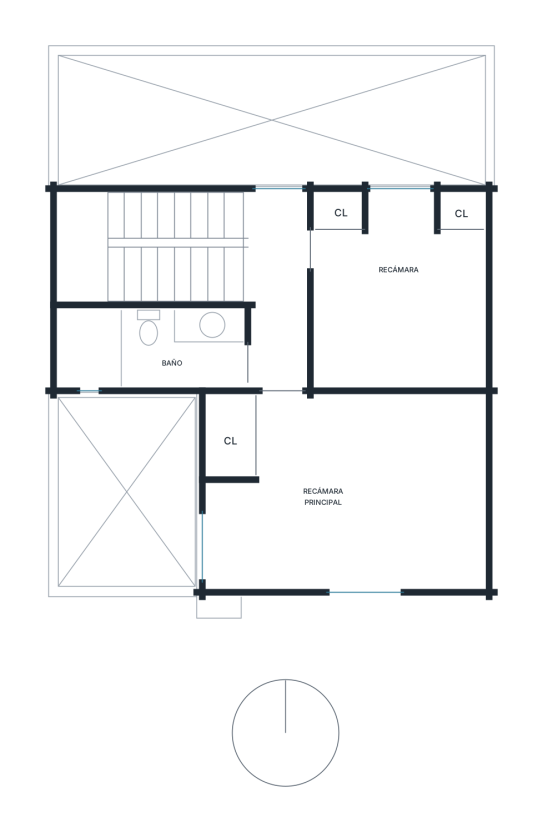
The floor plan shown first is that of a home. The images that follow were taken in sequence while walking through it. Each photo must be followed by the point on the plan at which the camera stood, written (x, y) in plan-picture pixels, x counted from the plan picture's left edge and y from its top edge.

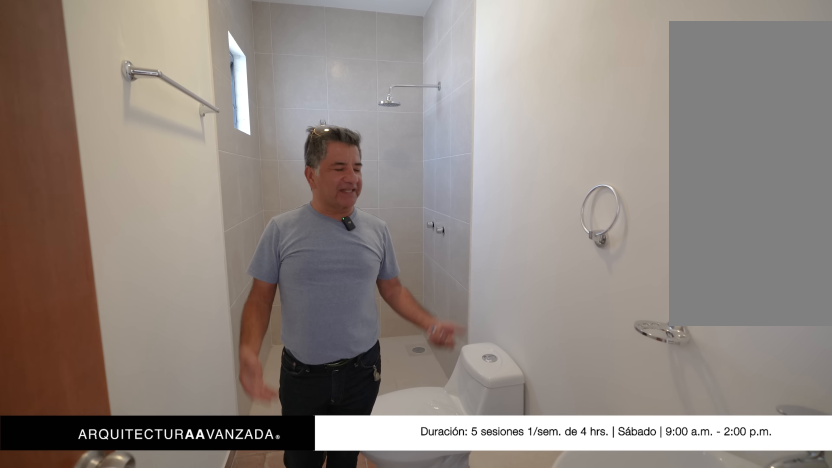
(216, 360)
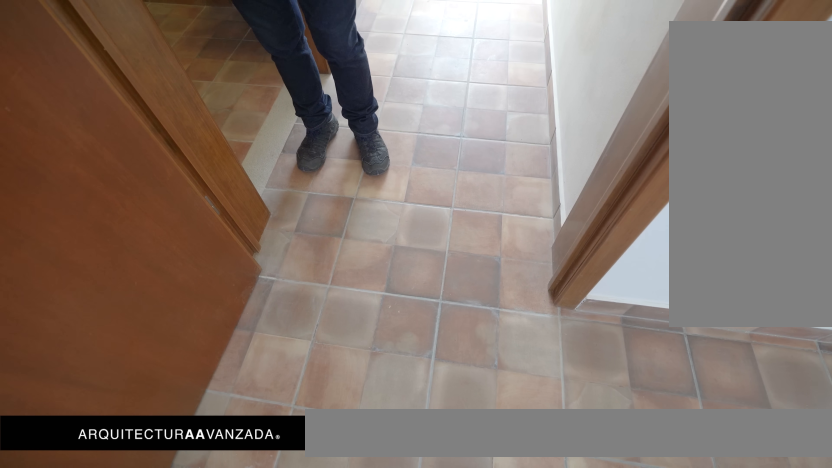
(282, 358)
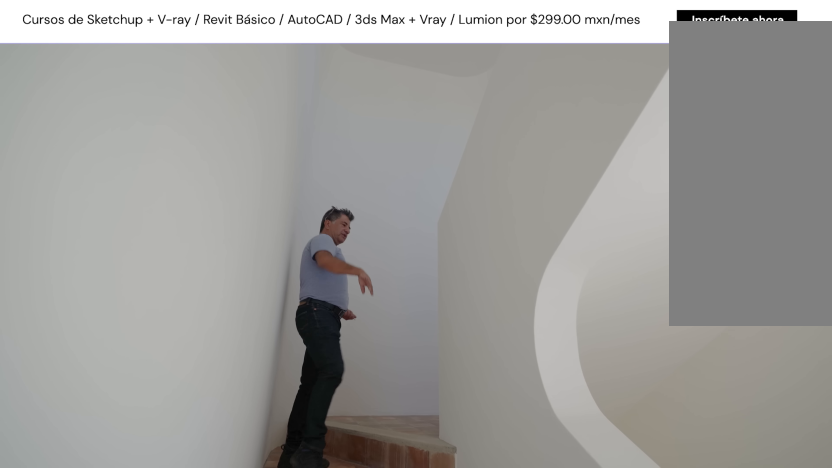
(267, 271)
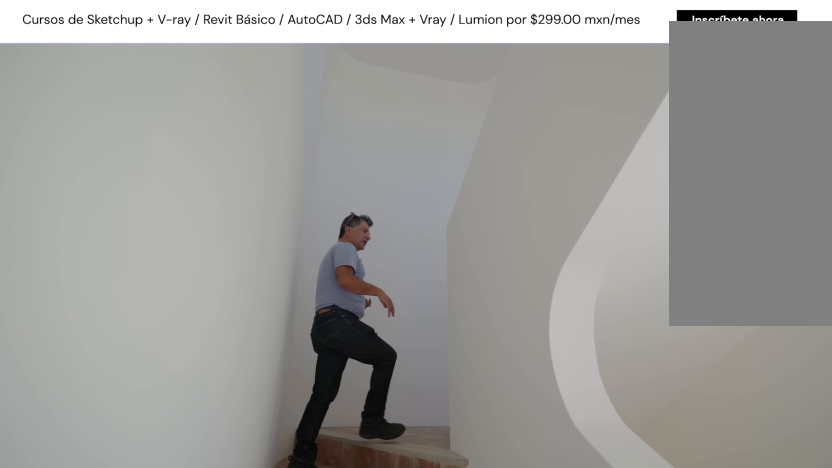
(267, 271)
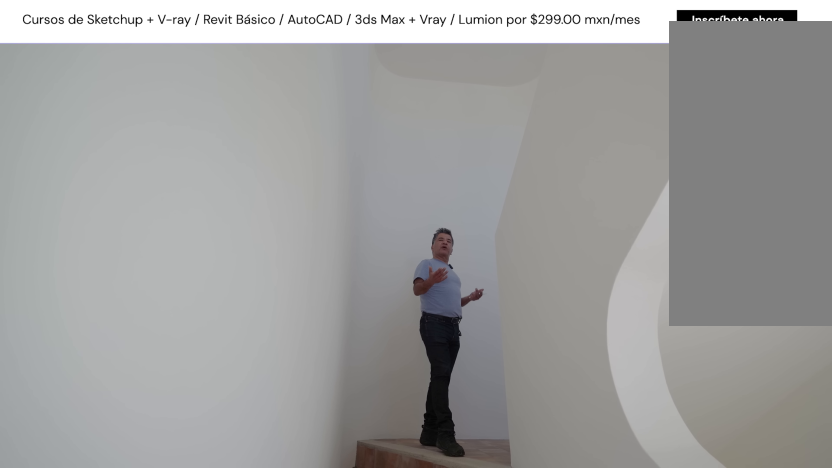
(238, 269)
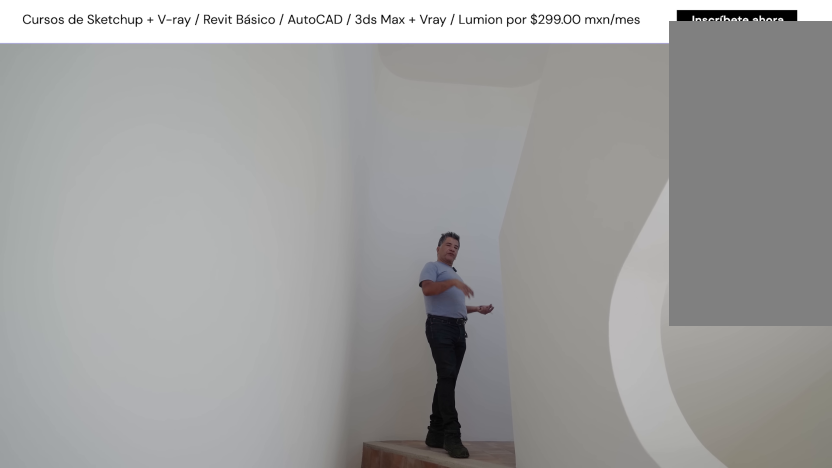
(238, 270)
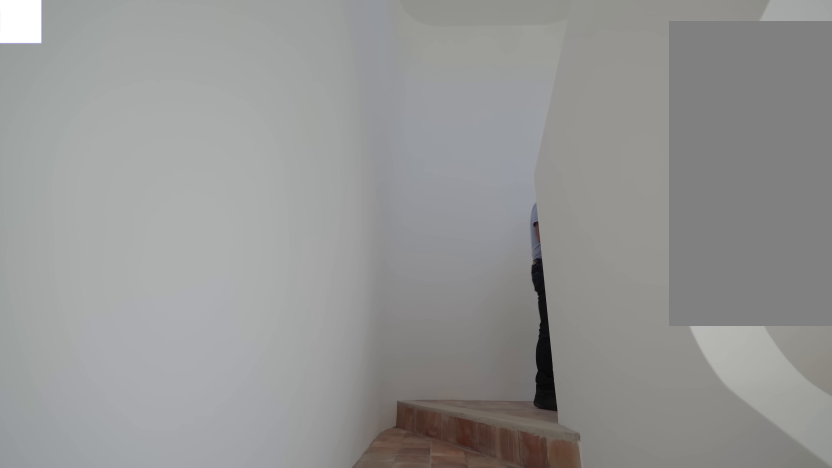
(235, 269)
